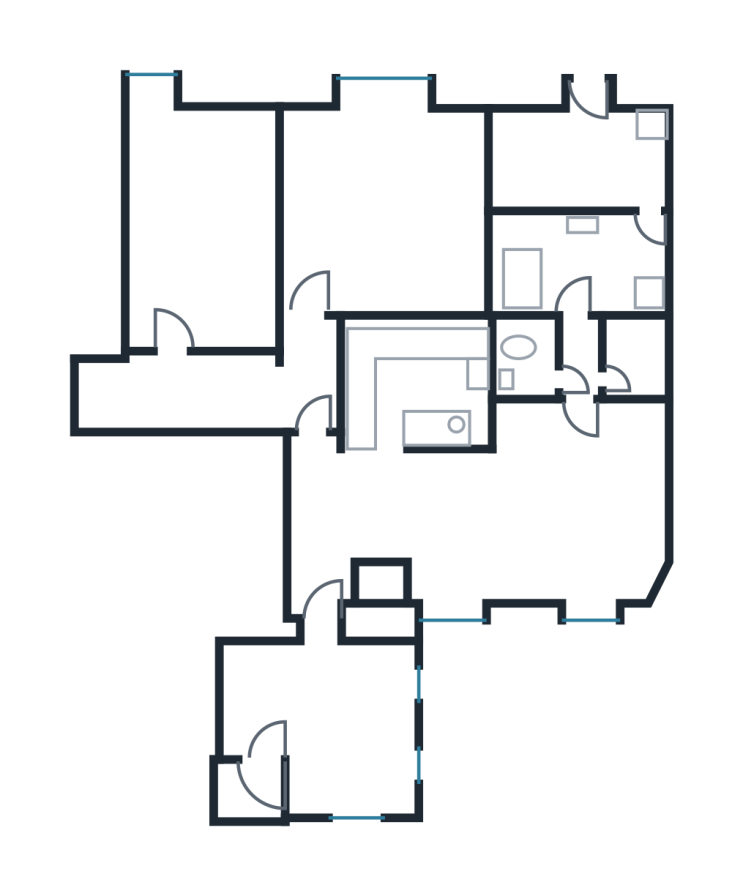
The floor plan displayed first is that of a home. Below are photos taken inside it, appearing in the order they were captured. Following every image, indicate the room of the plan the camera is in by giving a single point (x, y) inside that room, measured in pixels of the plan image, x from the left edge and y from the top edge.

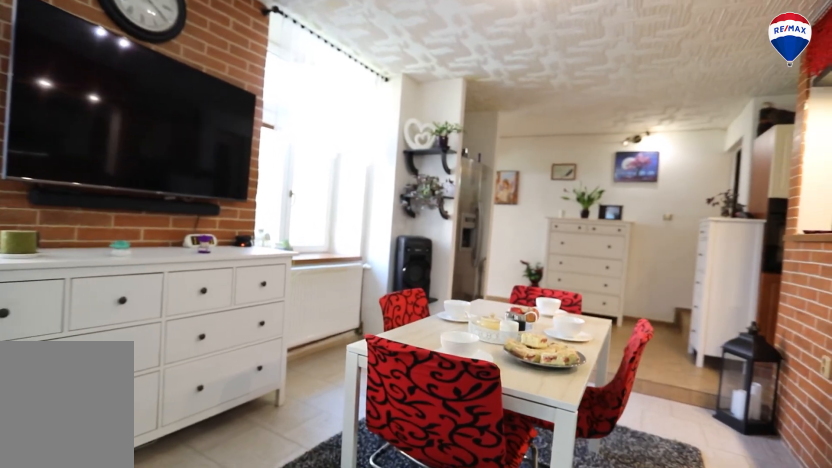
(578, 504)
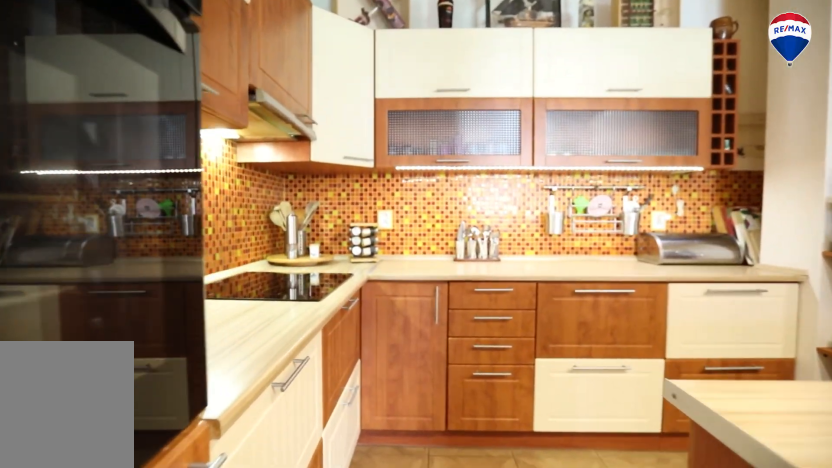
(415, 387)
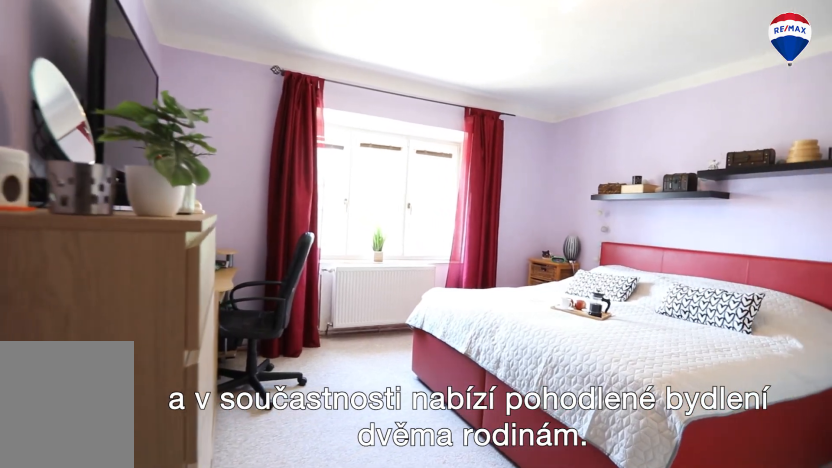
(390, 200)
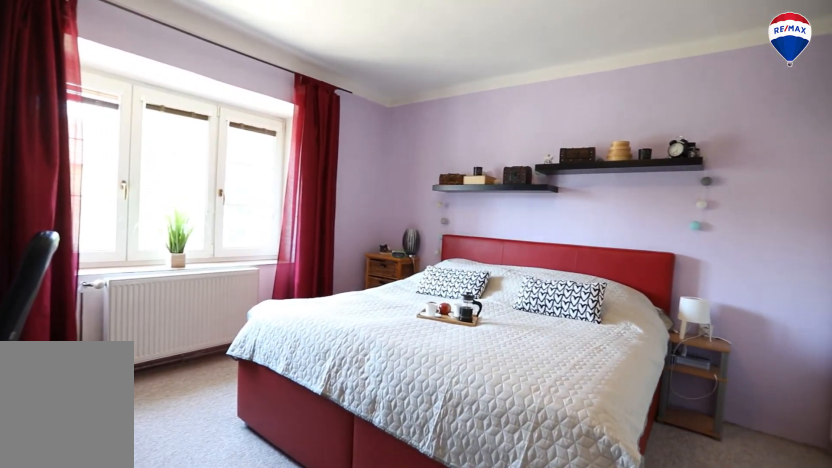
(389, 200)
